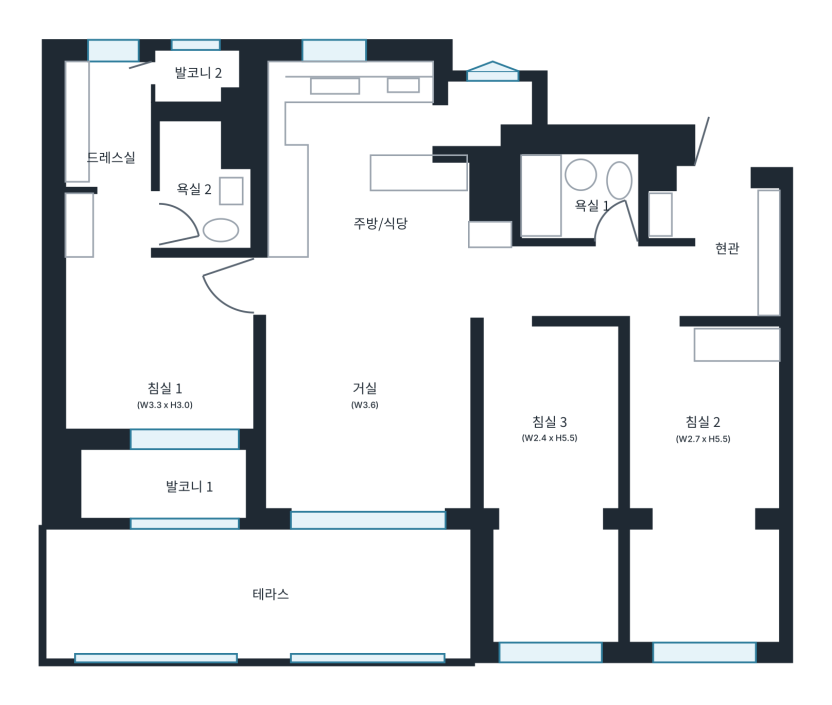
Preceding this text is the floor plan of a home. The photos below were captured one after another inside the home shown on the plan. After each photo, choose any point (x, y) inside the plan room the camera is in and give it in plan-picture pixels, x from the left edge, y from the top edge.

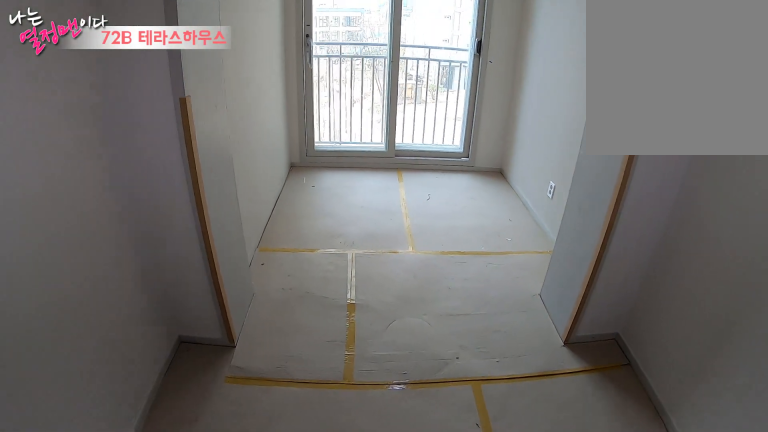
(552, 436)
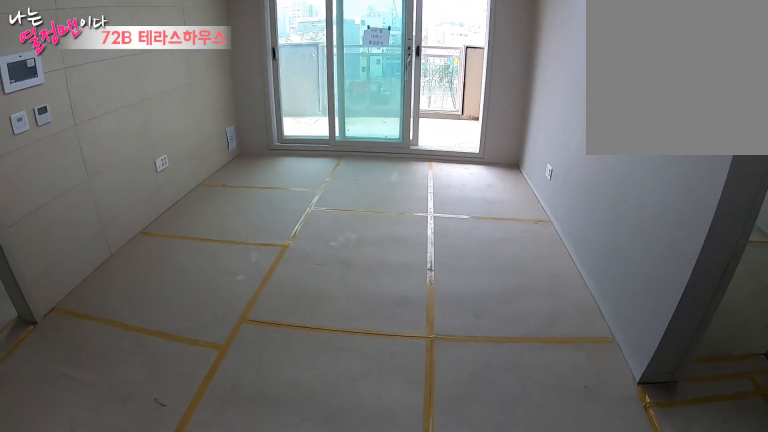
(361, 402)
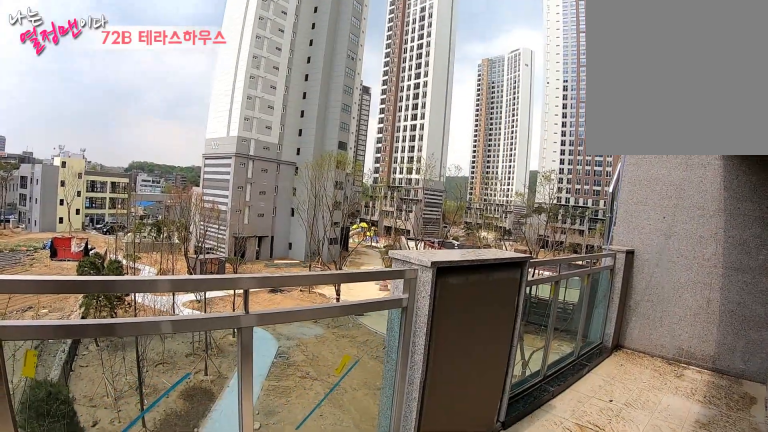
(266, 594)
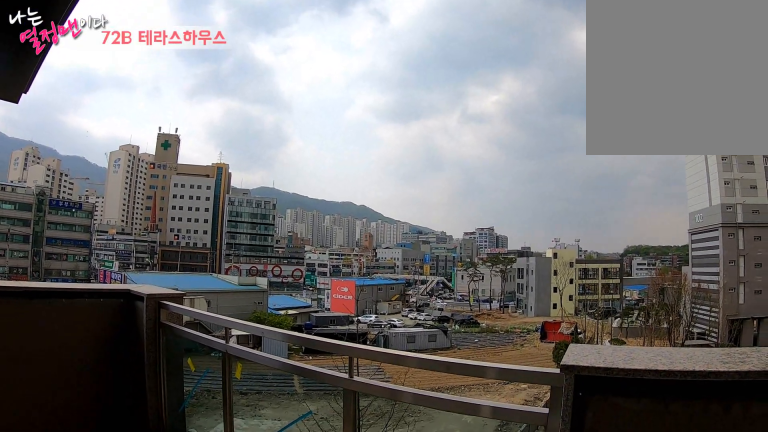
(266, 593)
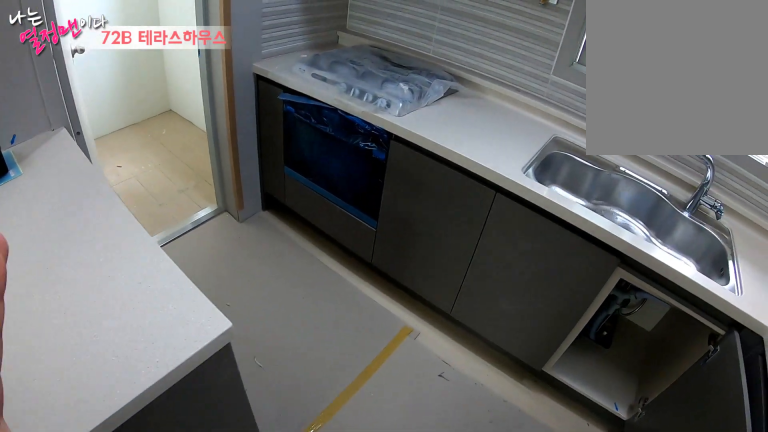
(372, 223)
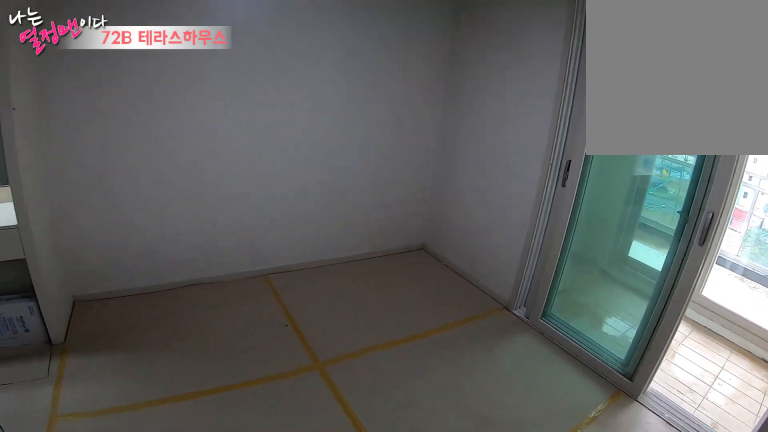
(164, 397)
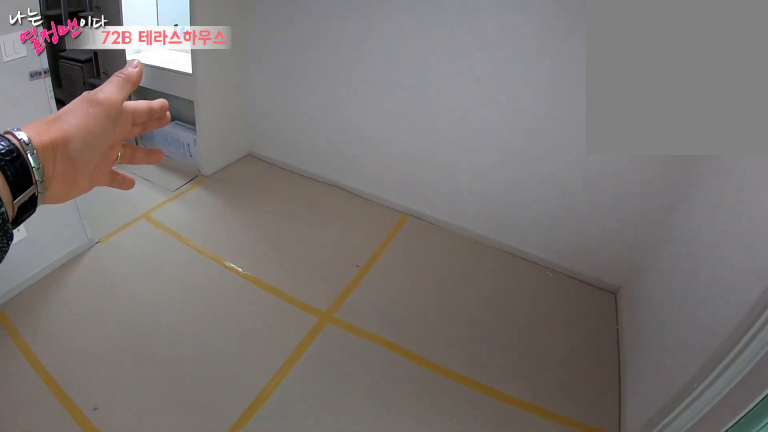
(164, 397)
